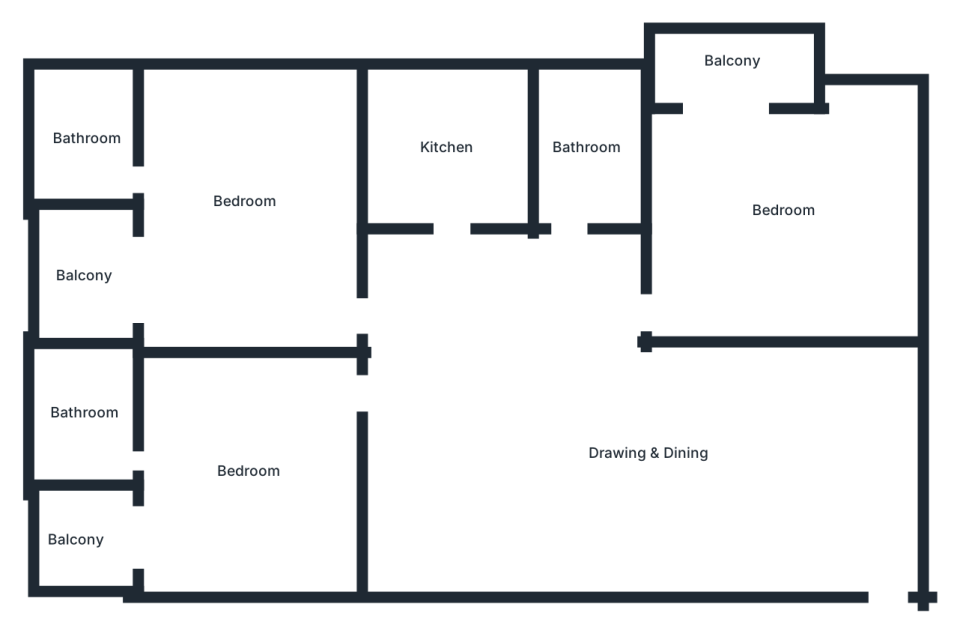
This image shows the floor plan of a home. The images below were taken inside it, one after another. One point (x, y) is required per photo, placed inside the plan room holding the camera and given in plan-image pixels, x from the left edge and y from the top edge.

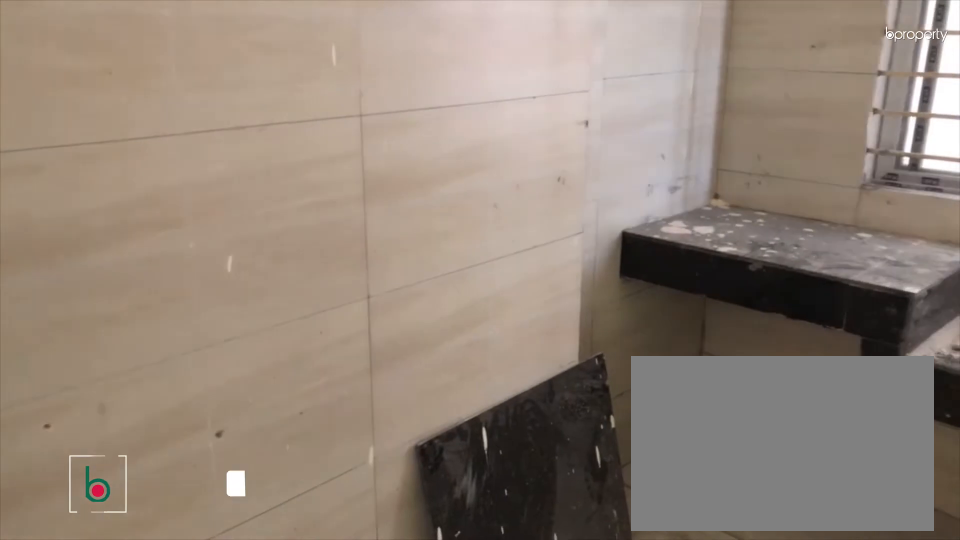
(449, 149)
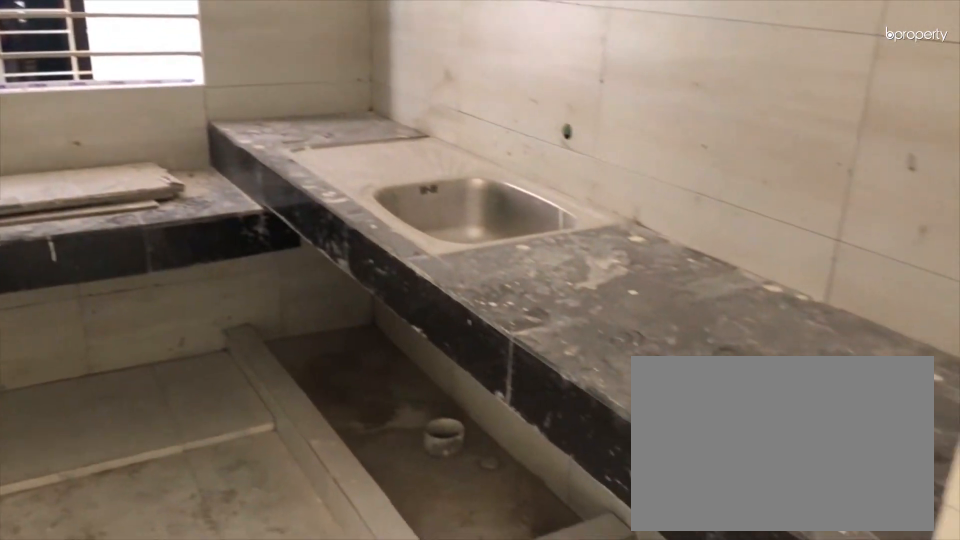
(449, 149)
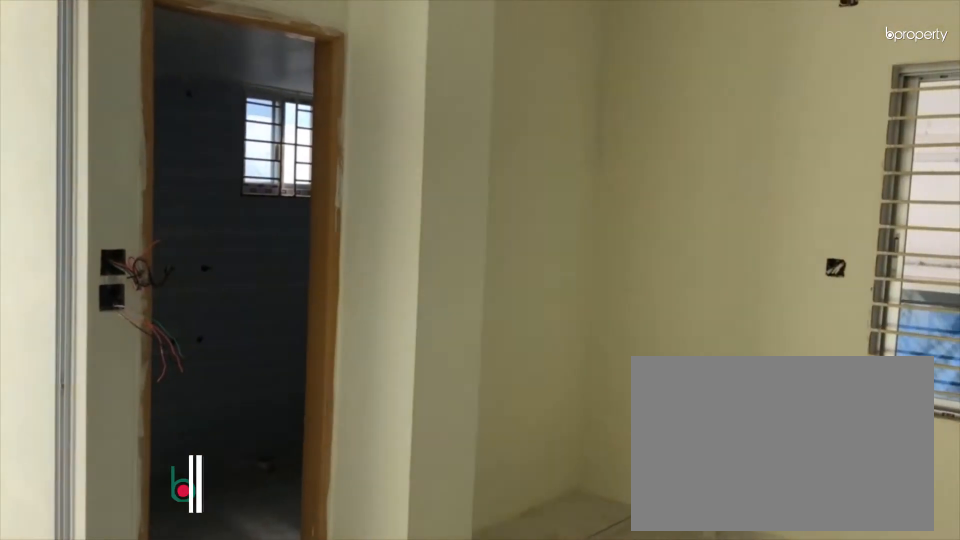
(247, 203)
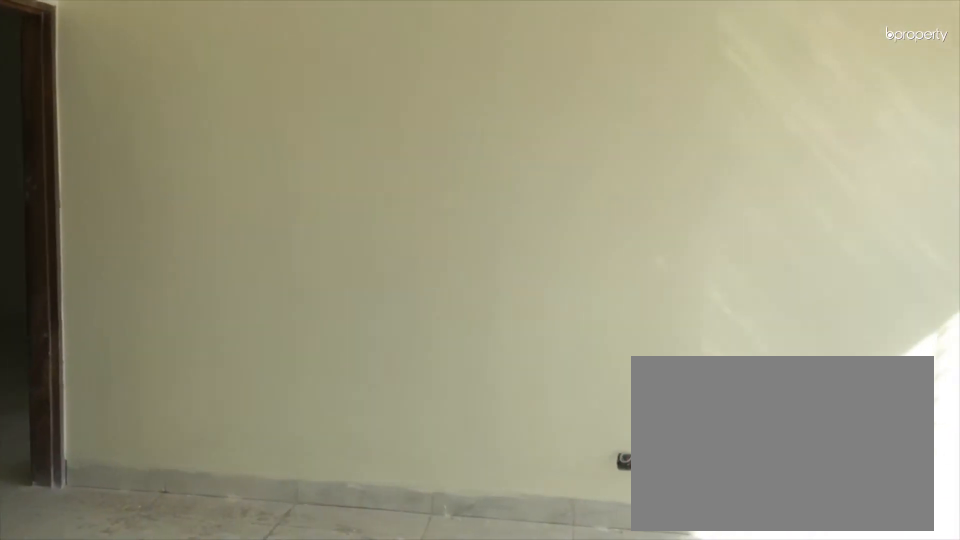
(247, 203)
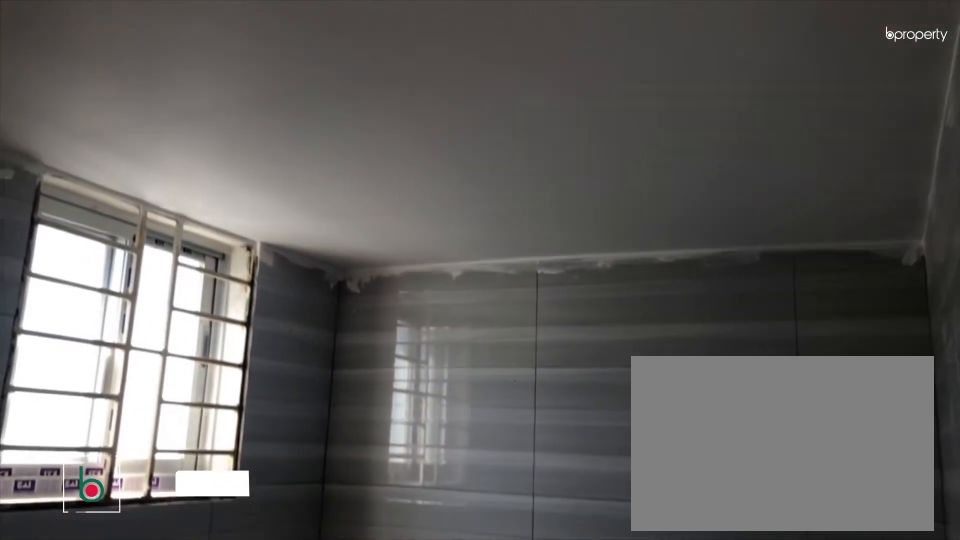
(90, 136)
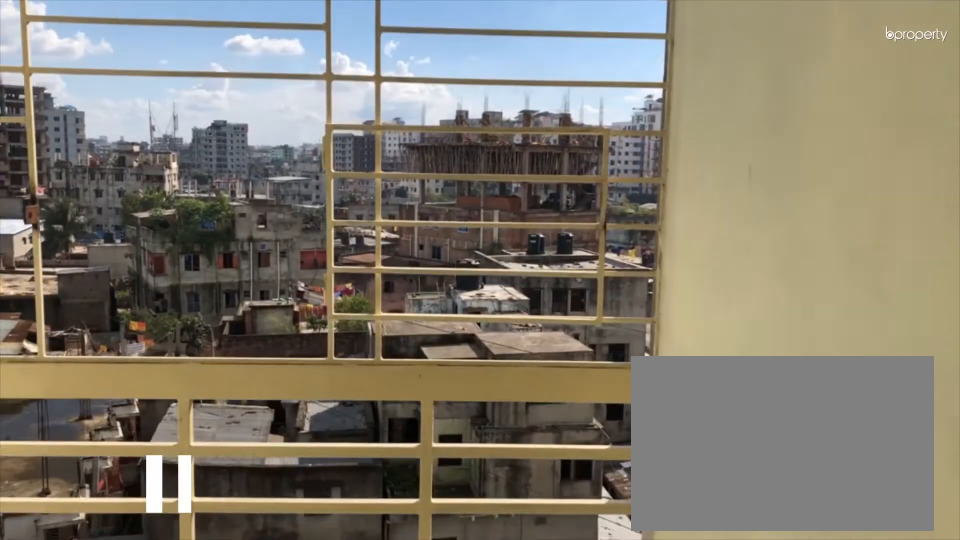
(81, 279)
